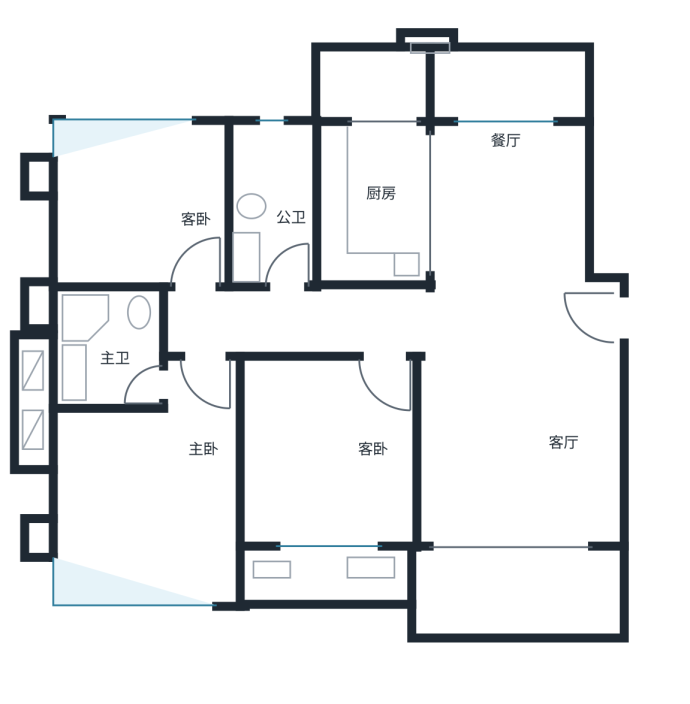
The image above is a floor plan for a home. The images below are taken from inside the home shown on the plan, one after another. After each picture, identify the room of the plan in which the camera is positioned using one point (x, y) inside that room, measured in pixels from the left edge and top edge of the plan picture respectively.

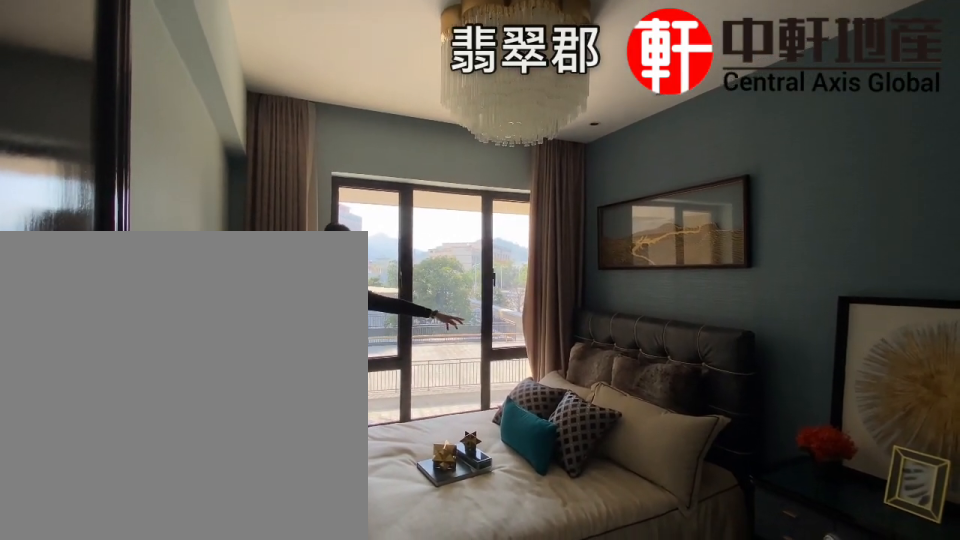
(329, 453)
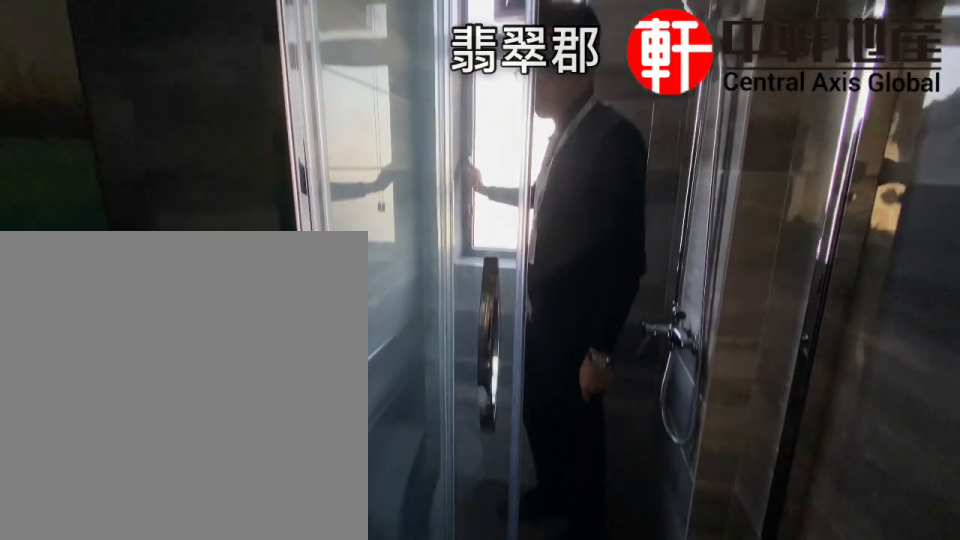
(265, 211)
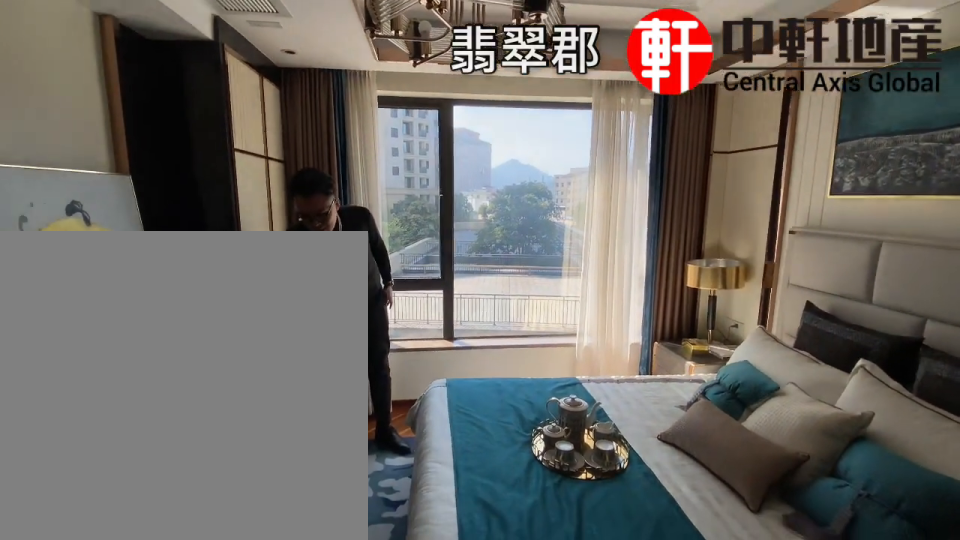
(140, 491)
